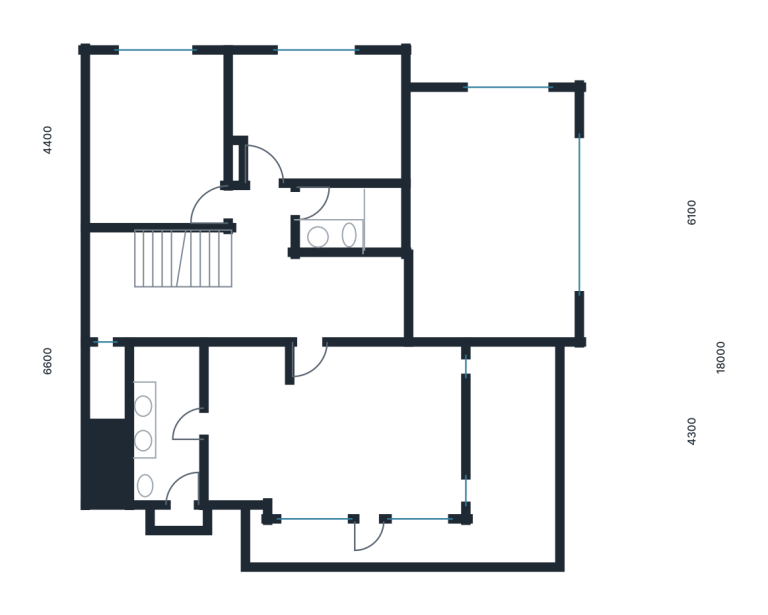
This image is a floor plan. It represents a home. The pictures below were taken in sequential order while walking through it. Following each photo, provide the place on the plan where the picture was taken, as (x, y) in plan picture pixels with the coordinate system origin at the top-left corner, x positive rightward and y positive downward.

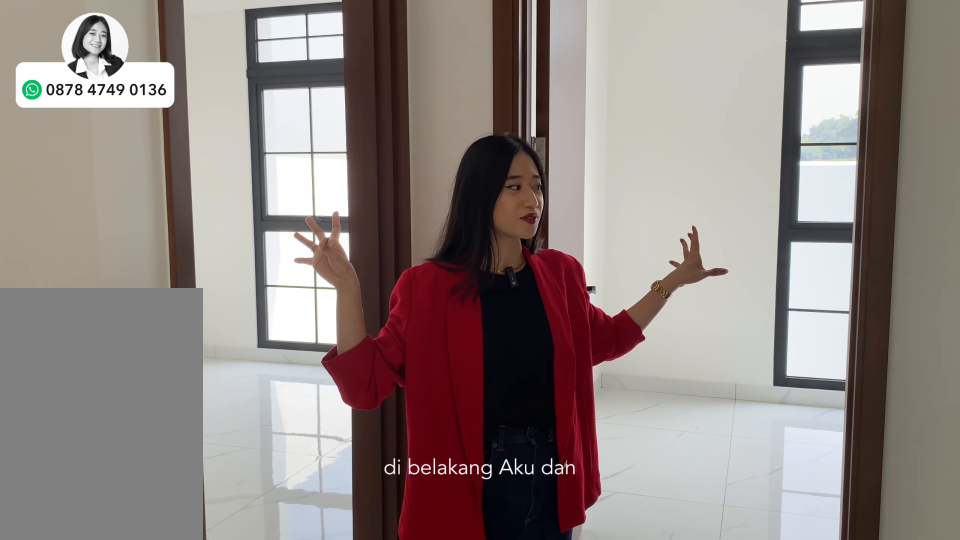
(265, 292)
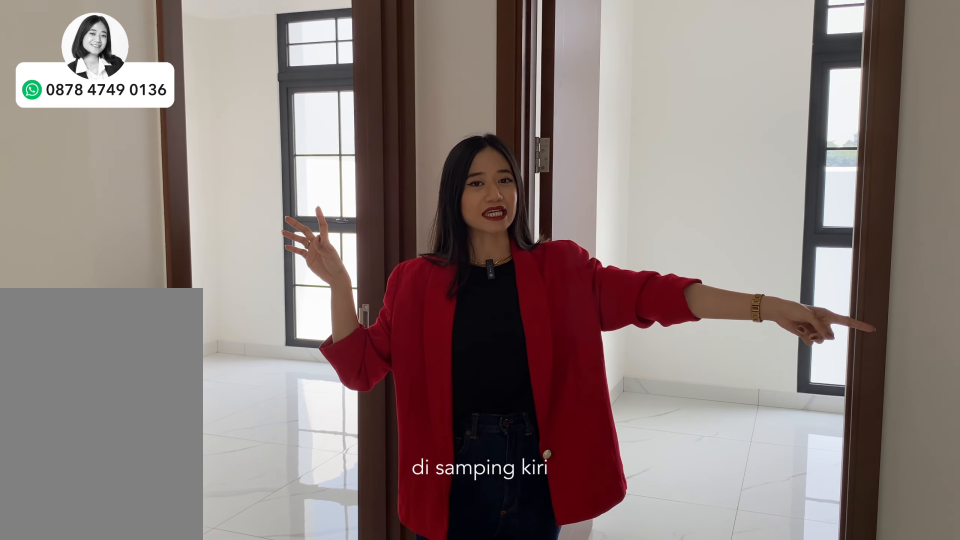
(265, 292)
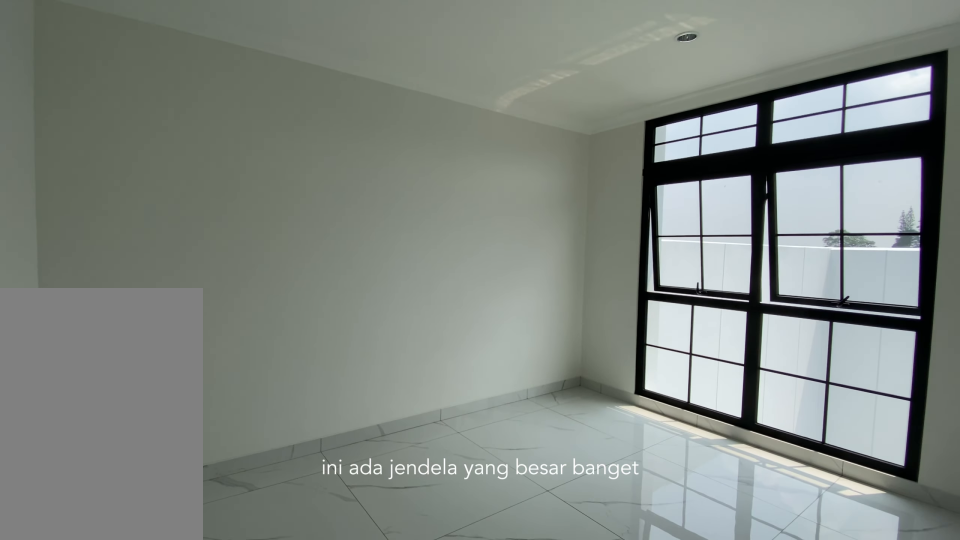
(155, 133)
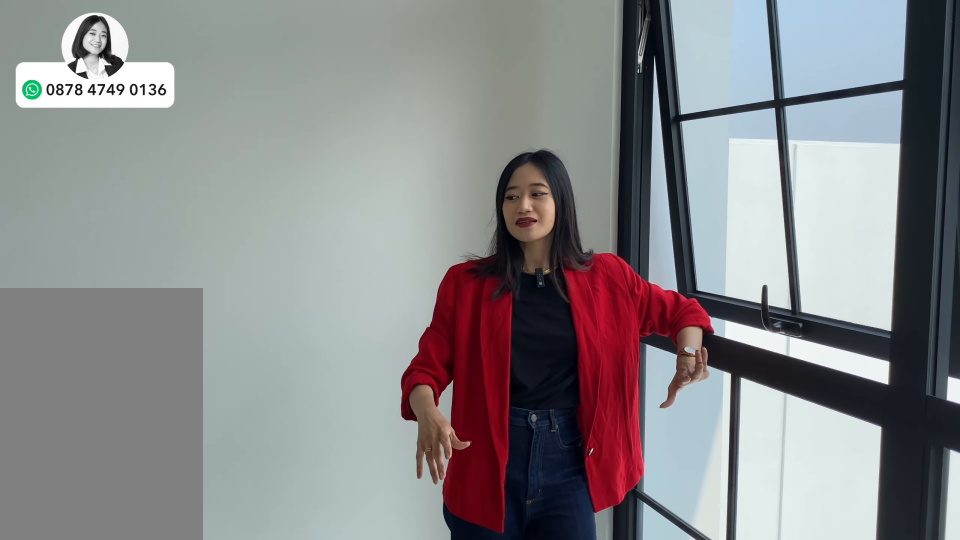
(154, 133)
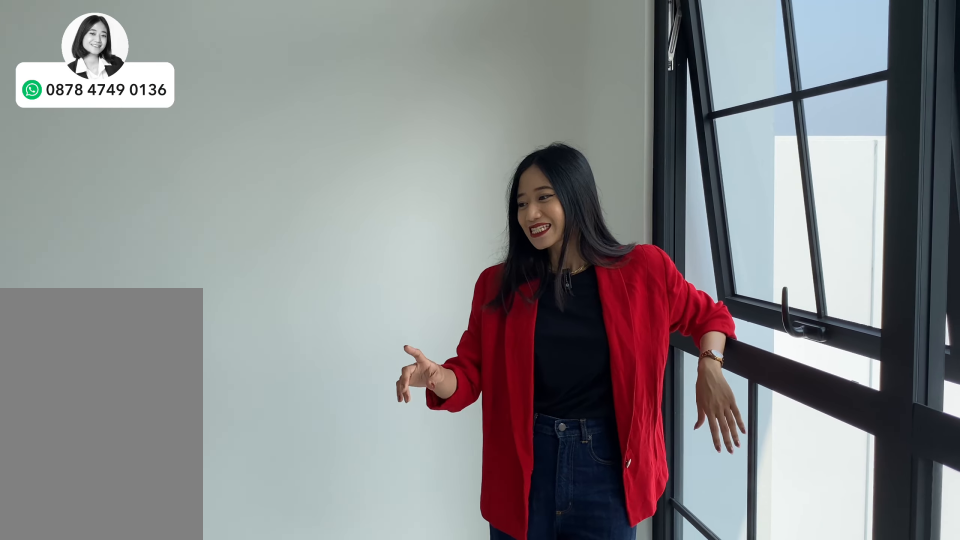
(154, 133)
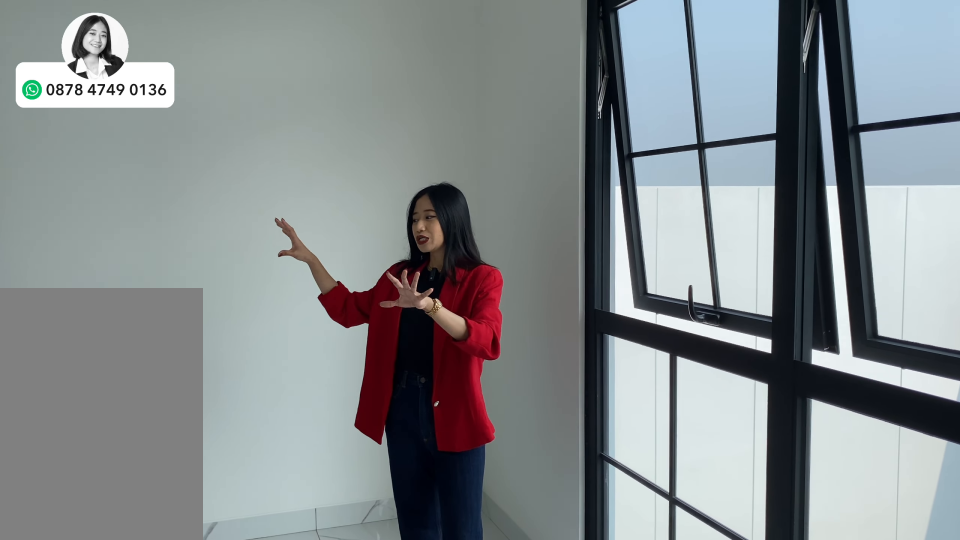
(330, 116)
